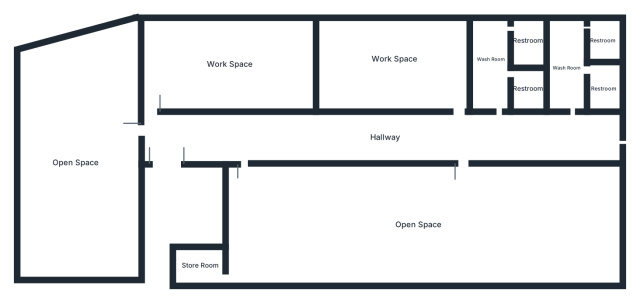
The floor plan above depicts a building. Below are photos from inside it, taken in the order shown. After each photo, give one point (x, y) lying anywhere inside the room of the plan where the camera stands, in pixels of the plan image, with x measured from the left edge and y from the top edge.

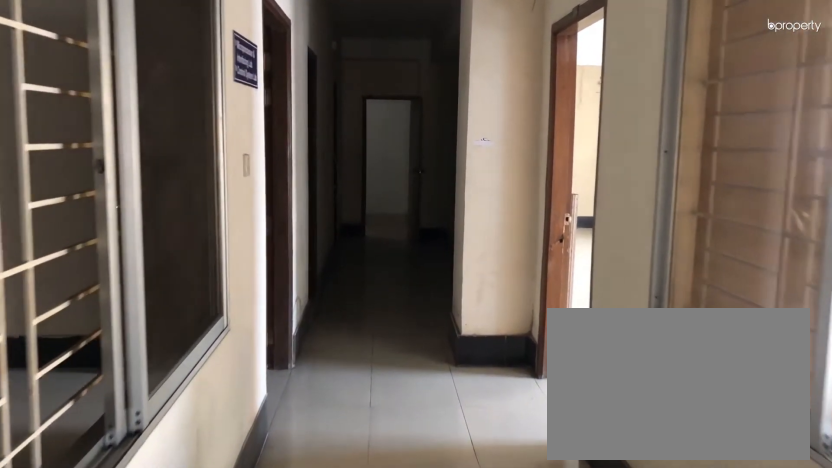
(386, 140)
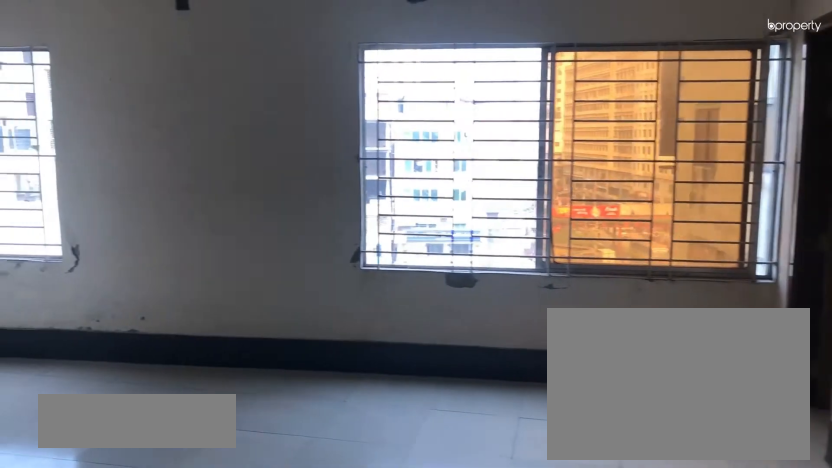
(417, 226)
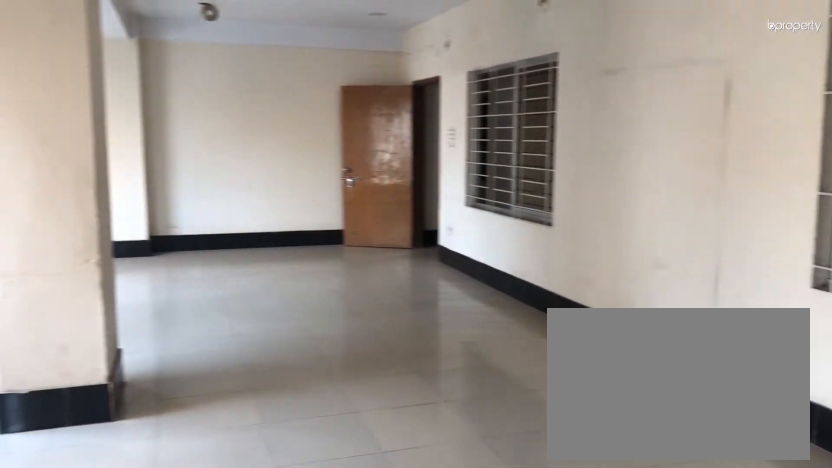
(417, 226)
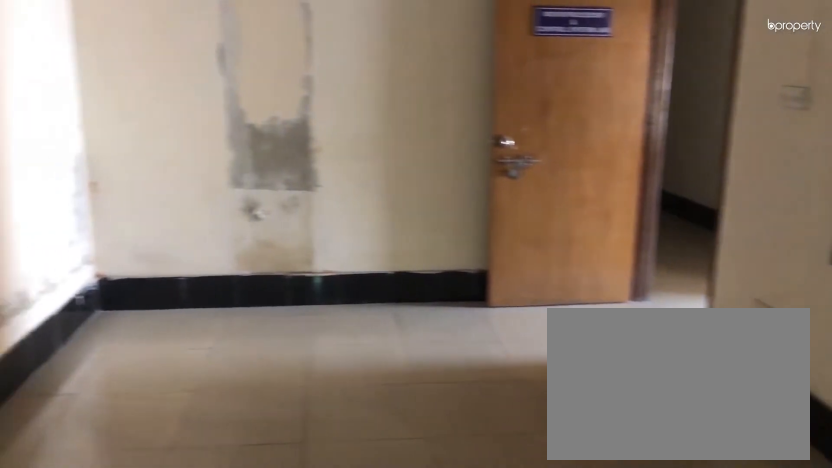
(391, 58)
